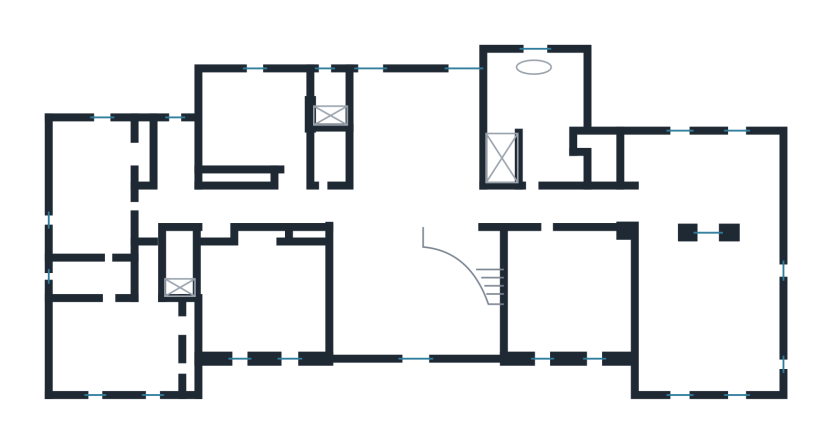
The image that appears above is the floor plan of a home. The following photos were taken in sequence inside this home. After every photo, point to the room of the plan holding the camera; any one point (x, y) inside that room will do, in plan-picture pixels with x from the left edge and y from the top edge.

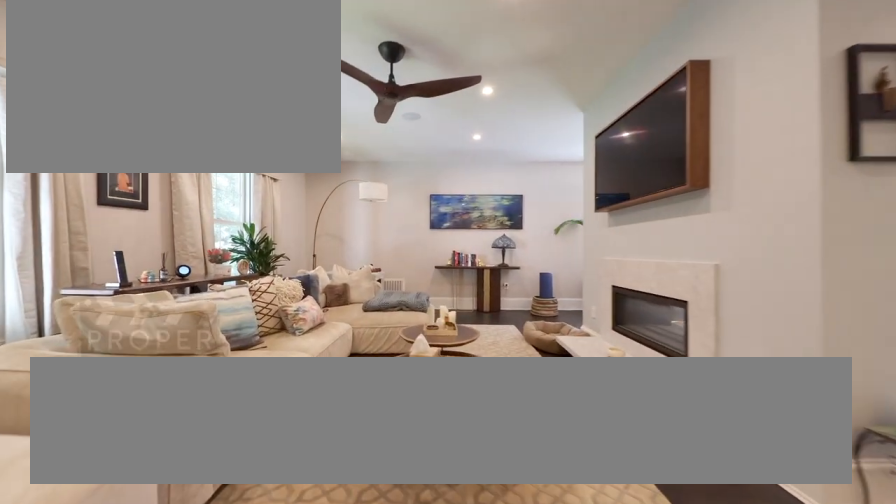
(704, 179)
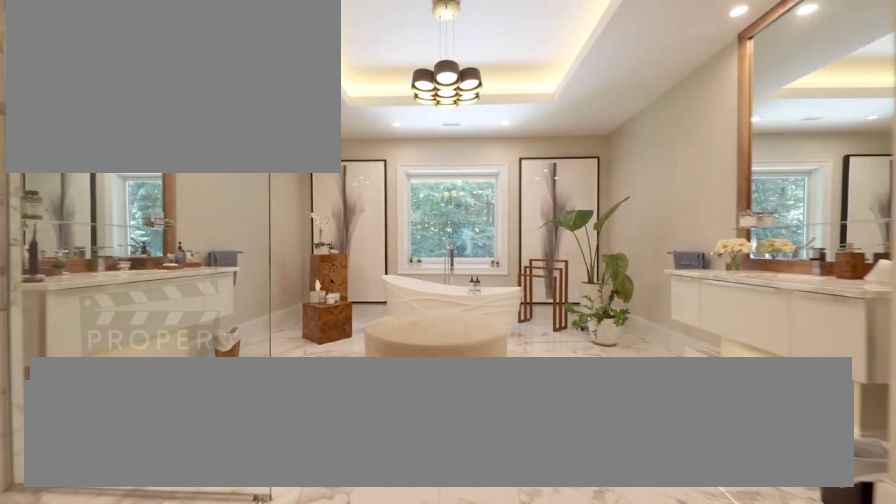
(545, 119)
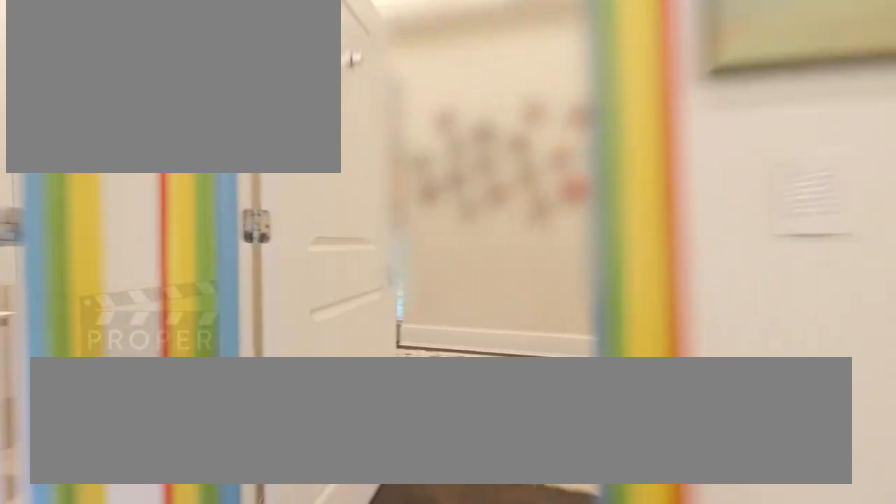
(263, 297)
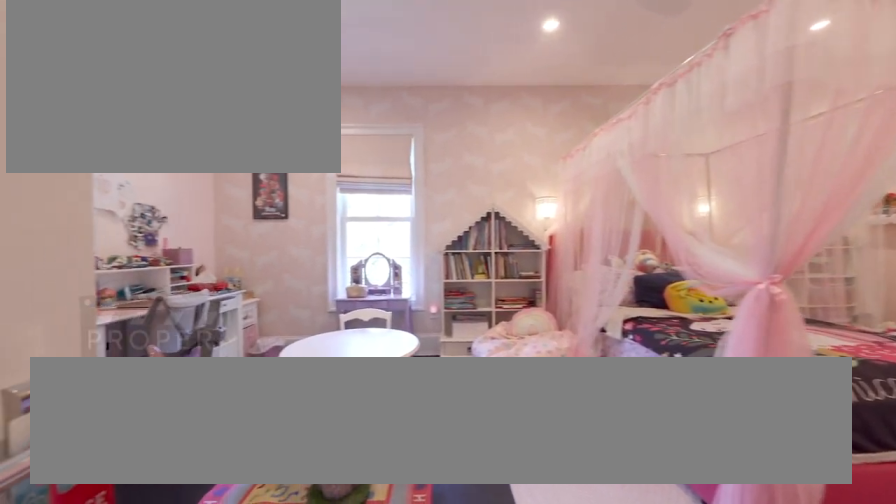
(91, 186)
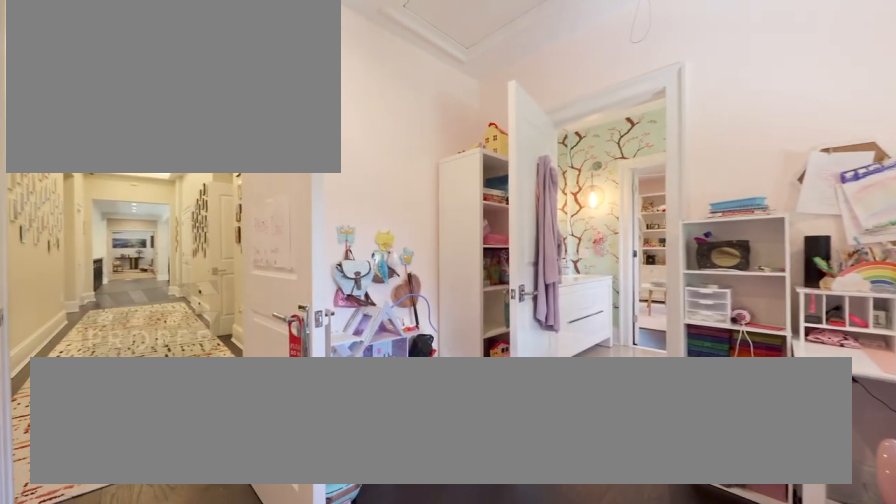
(91, 186)
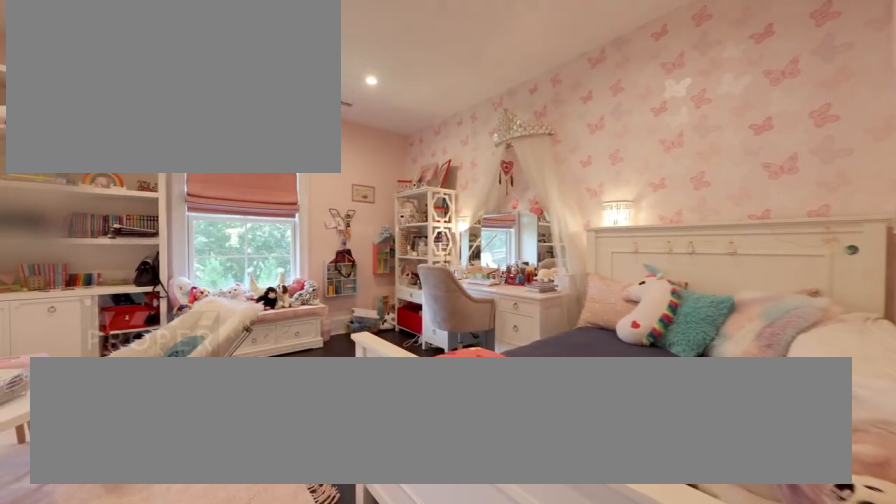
(122, 329)
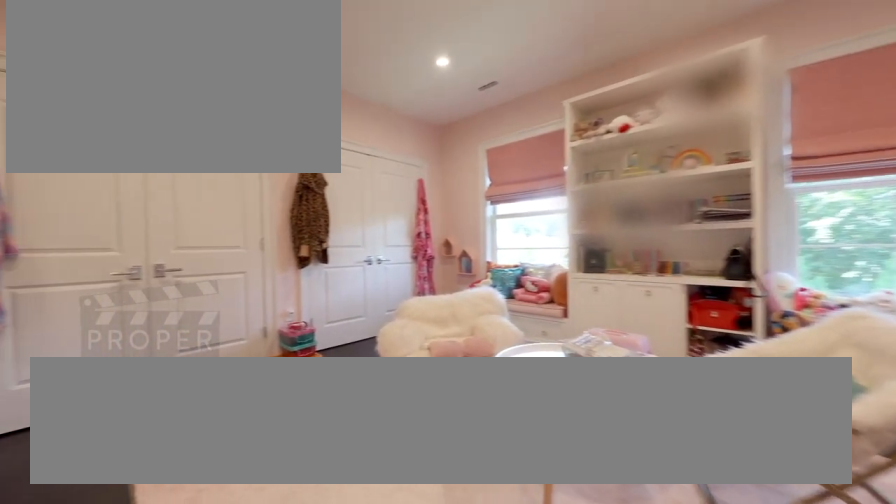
(122, 329)
